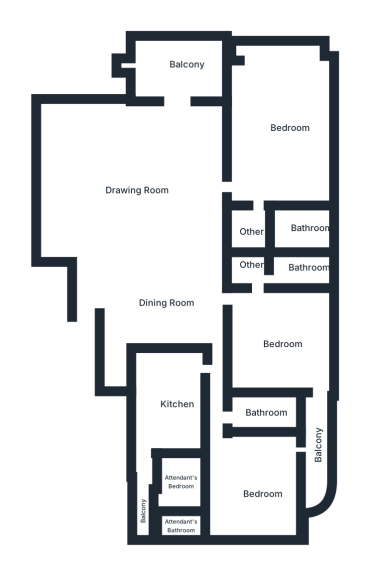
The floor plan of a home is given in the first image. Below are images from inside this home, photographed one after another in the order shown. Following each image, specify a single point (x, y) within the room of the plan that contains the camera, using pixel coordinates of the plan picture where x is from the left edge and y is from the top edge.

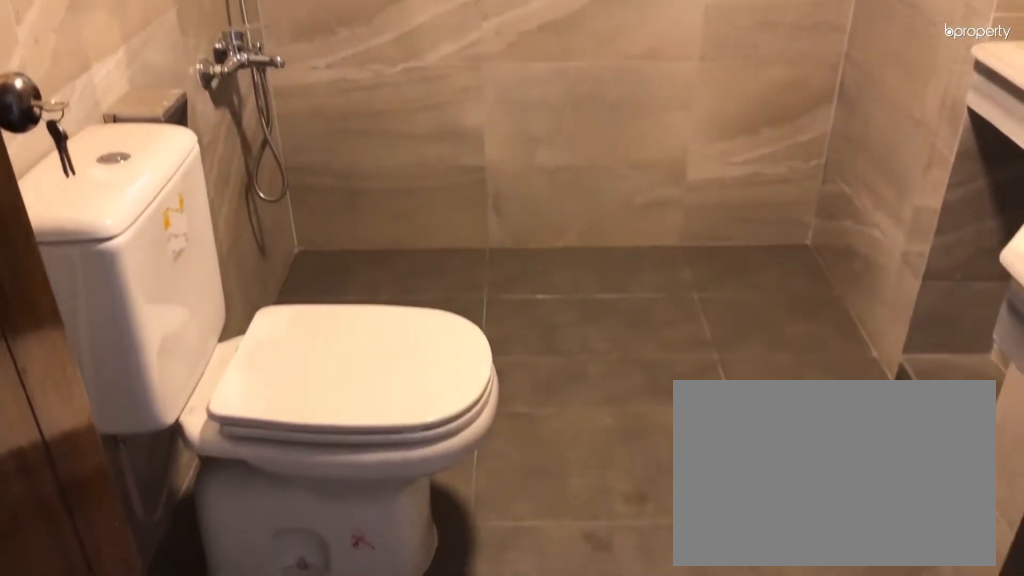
(282, 228)
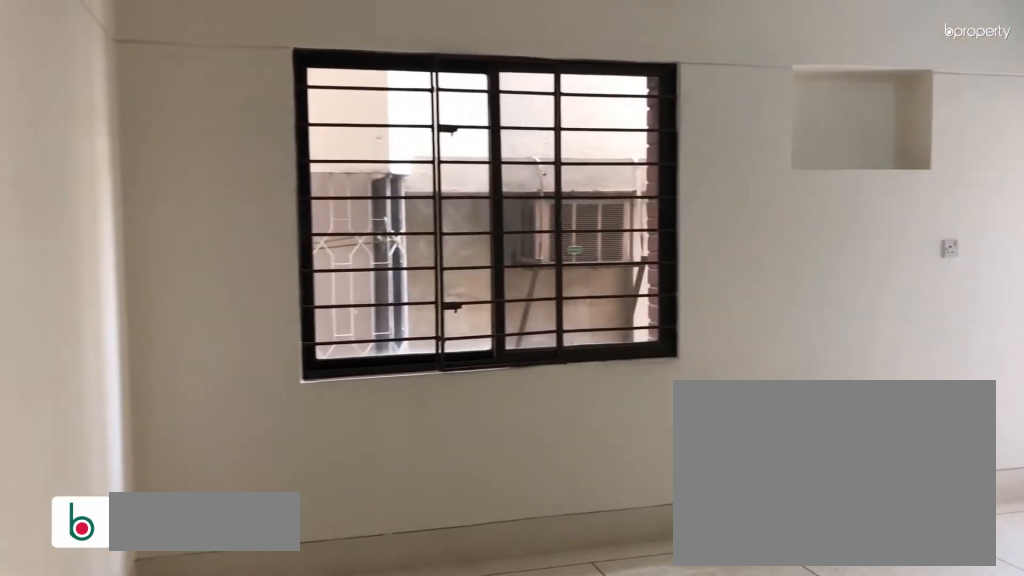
(284, 342)
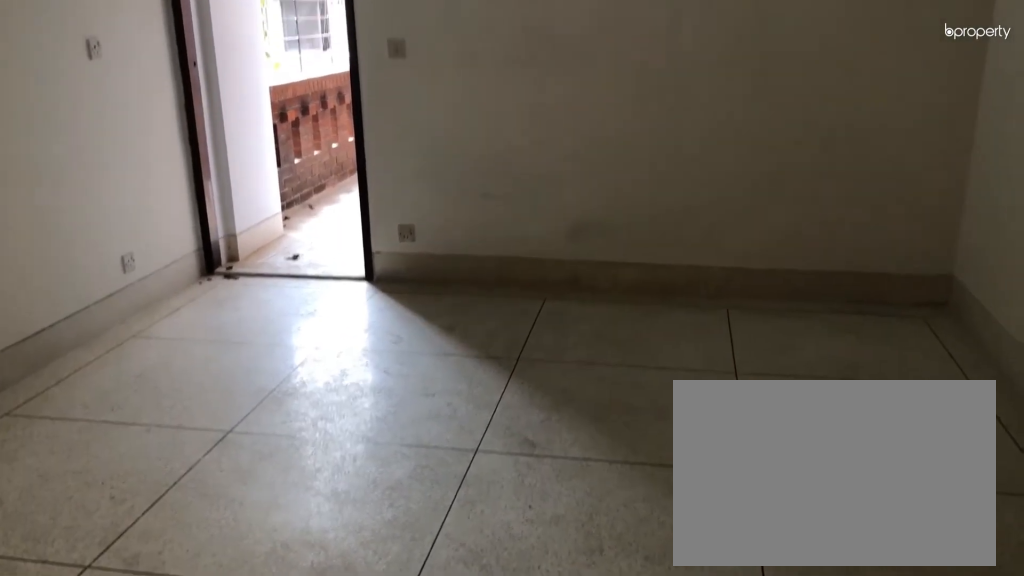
(284, 342)
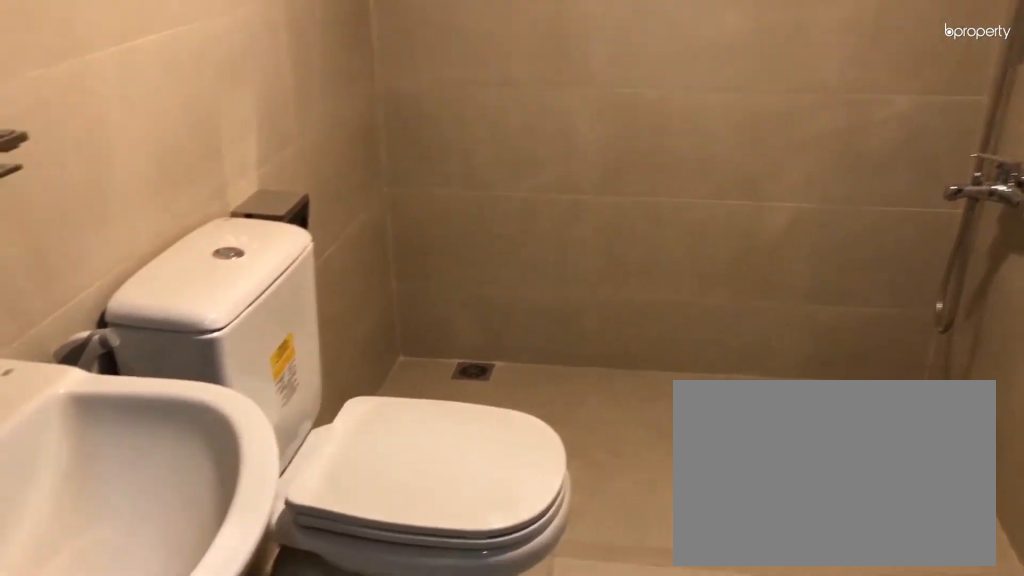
(302, 268)
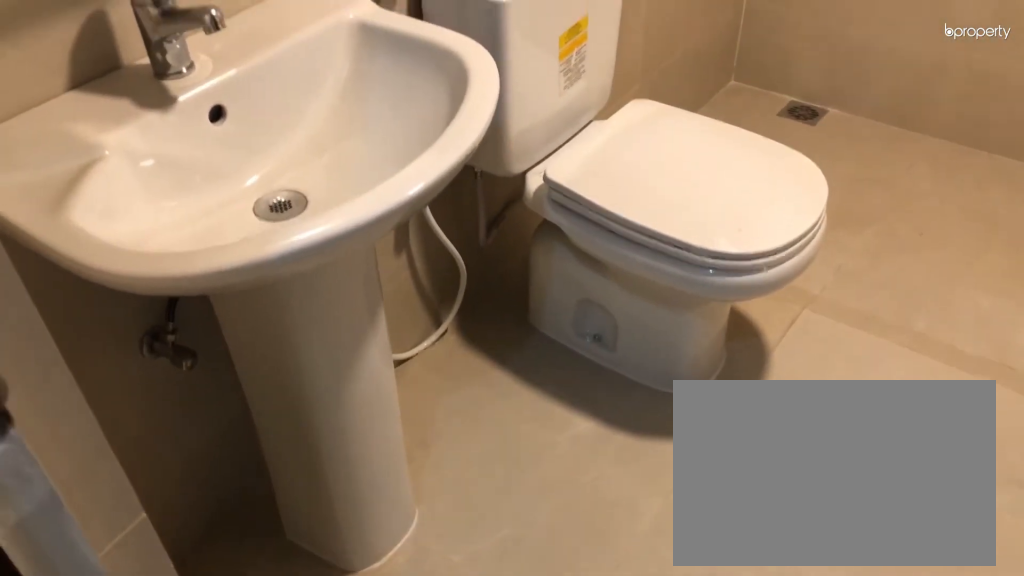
(302, 268)
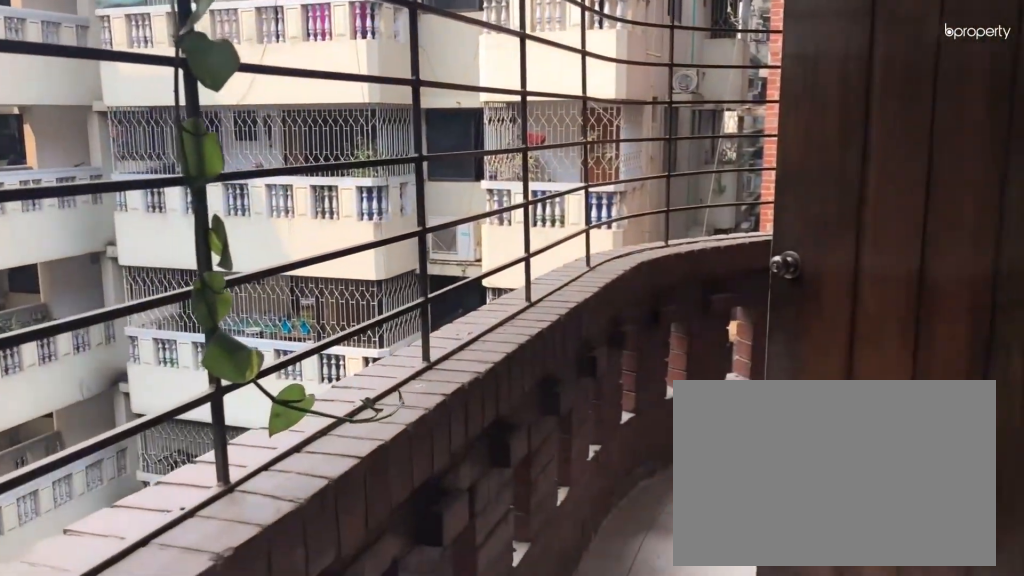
(314, 441)
